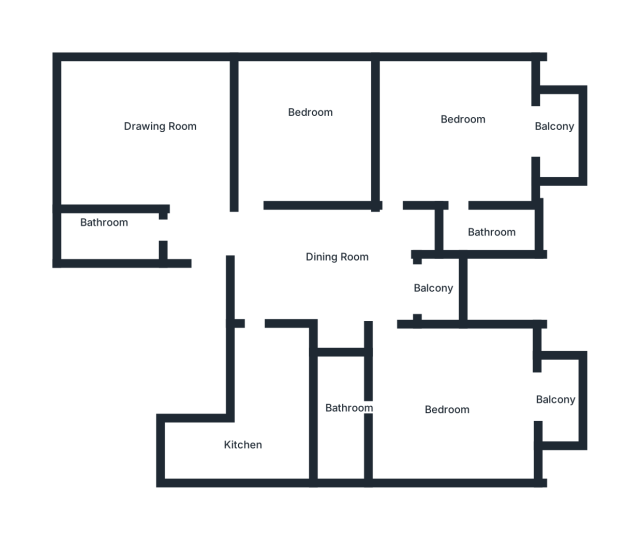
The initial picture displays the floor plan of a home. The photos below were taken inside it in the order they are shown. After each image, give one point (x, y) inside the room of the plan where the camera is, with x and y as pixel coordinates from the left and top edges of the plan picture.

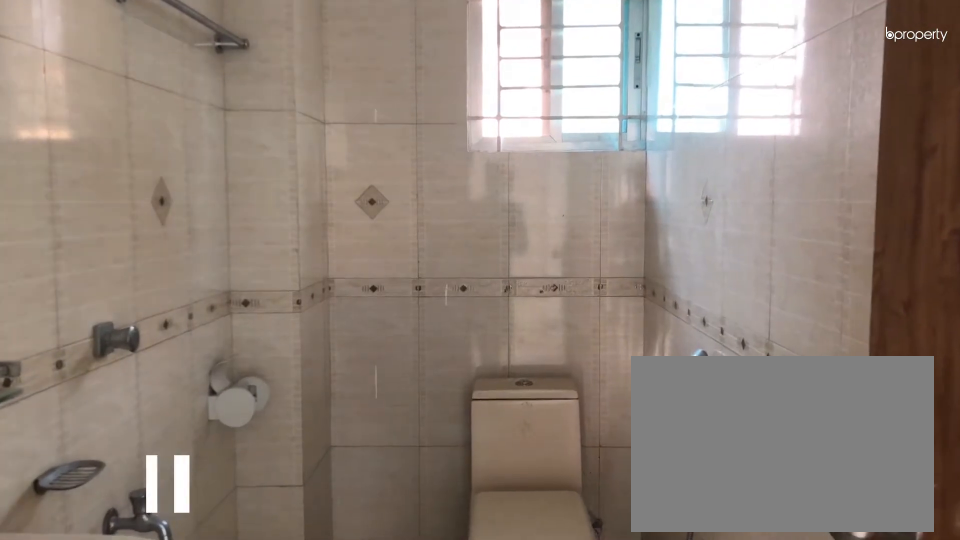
(113, 231)
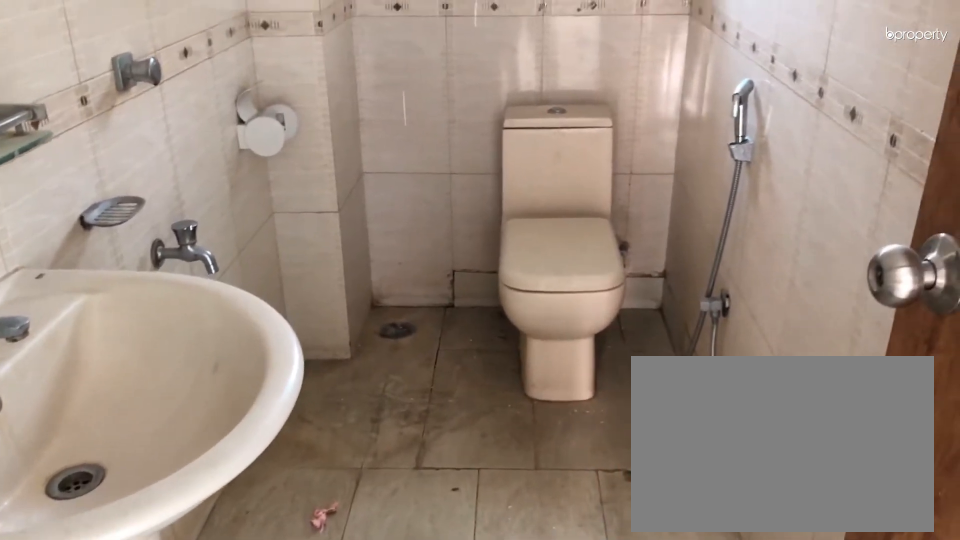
(113, 231)
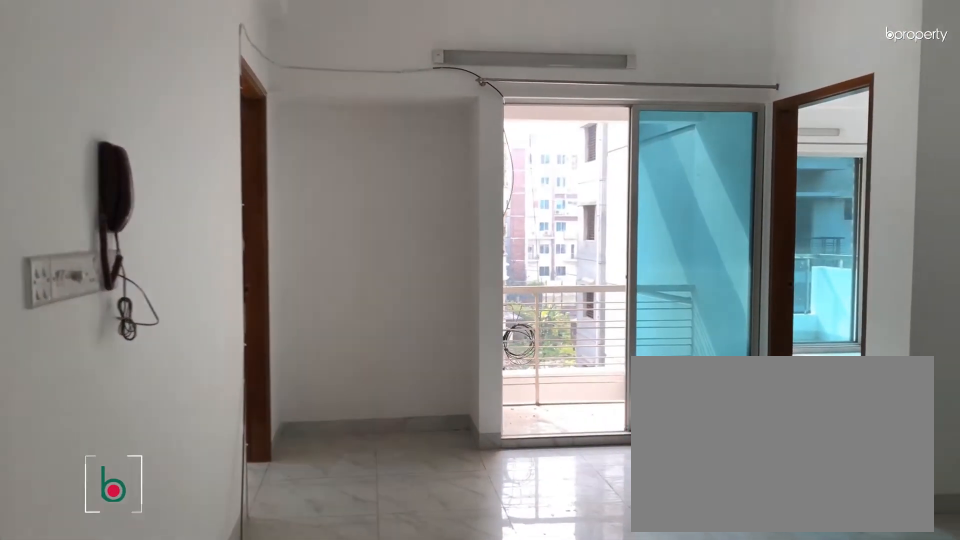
(269, 262)
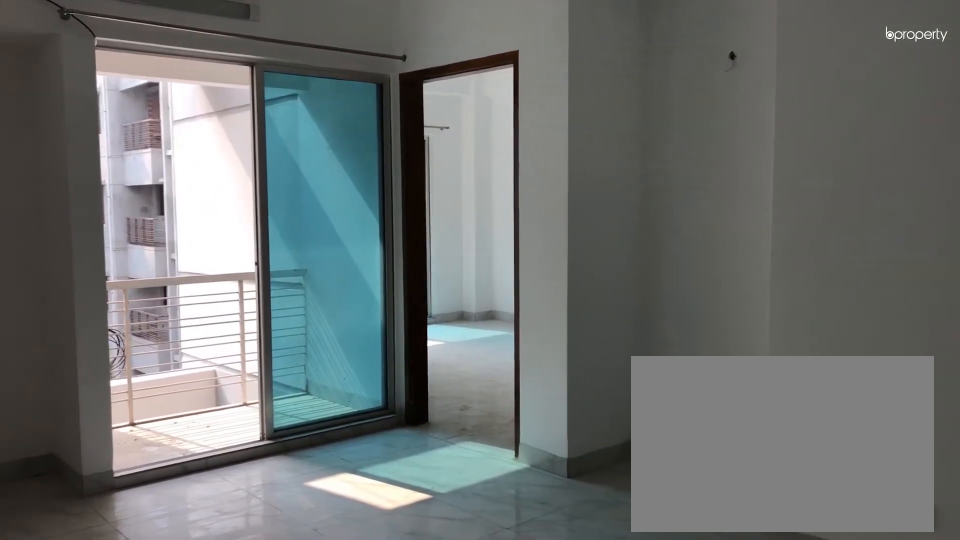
(359, 275)
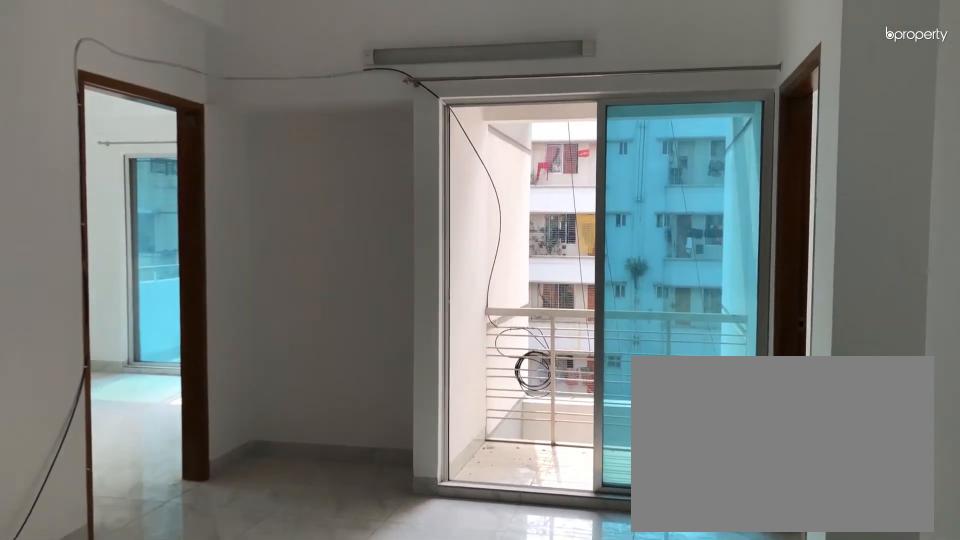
(351, 271)
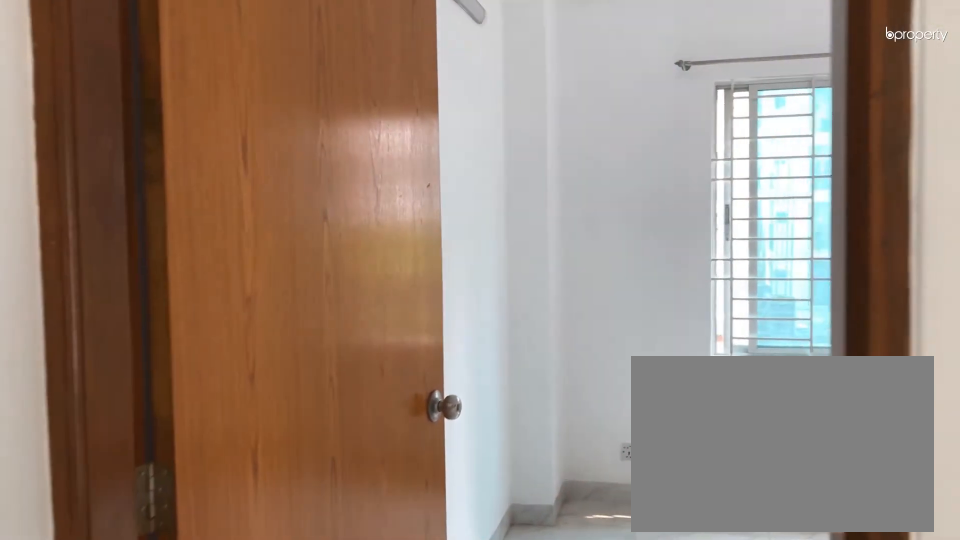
(251, 205)
